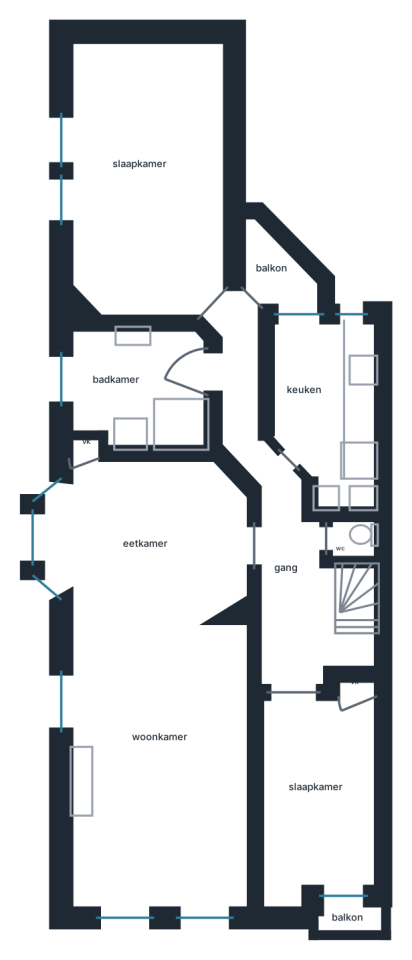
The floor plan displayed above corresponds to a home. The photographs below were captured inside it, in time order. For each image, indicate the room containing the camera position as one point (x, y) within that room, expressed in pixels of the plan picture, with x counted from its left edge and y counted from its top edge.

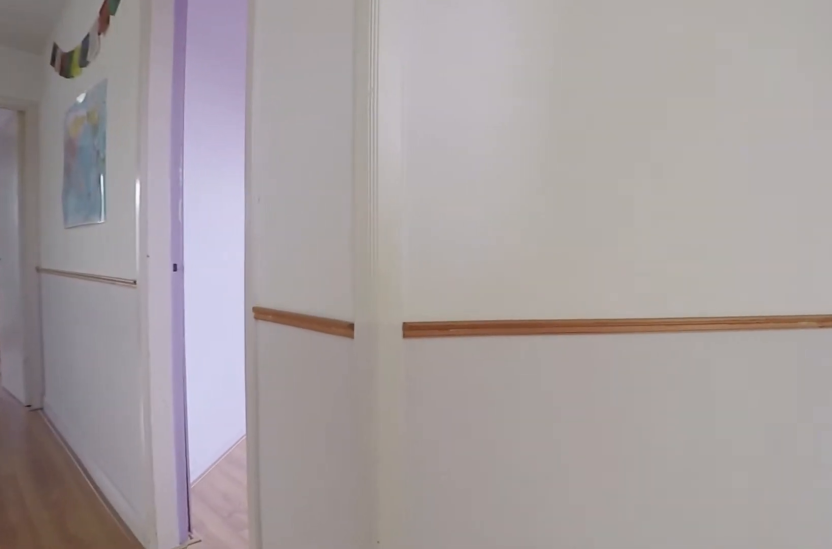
(355, 600)
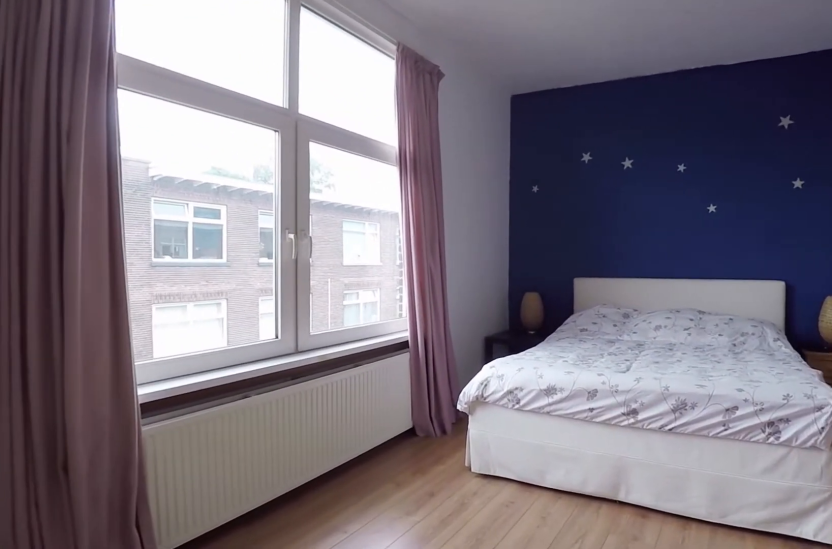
(147, 175)
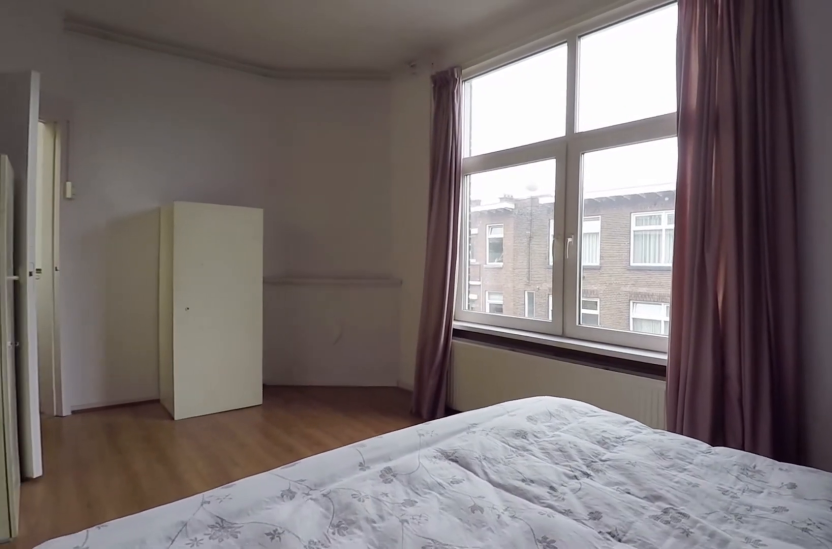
(147, 175)
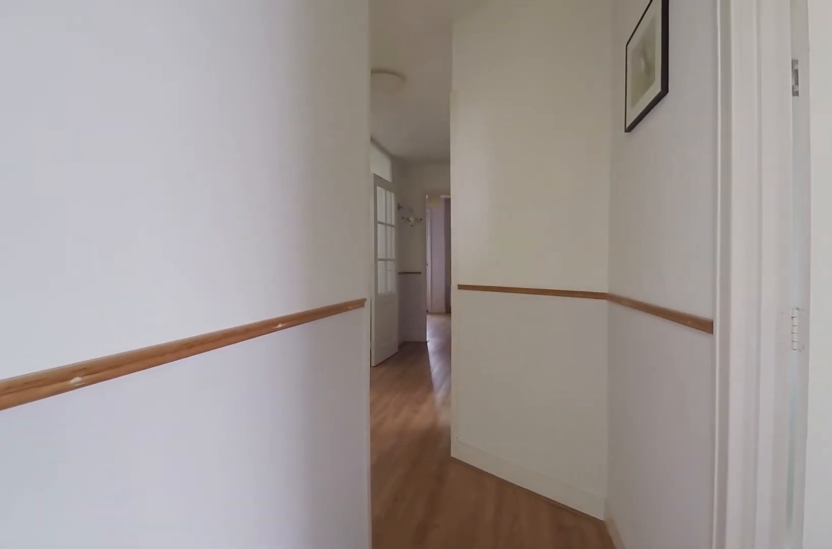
(355, 599)
